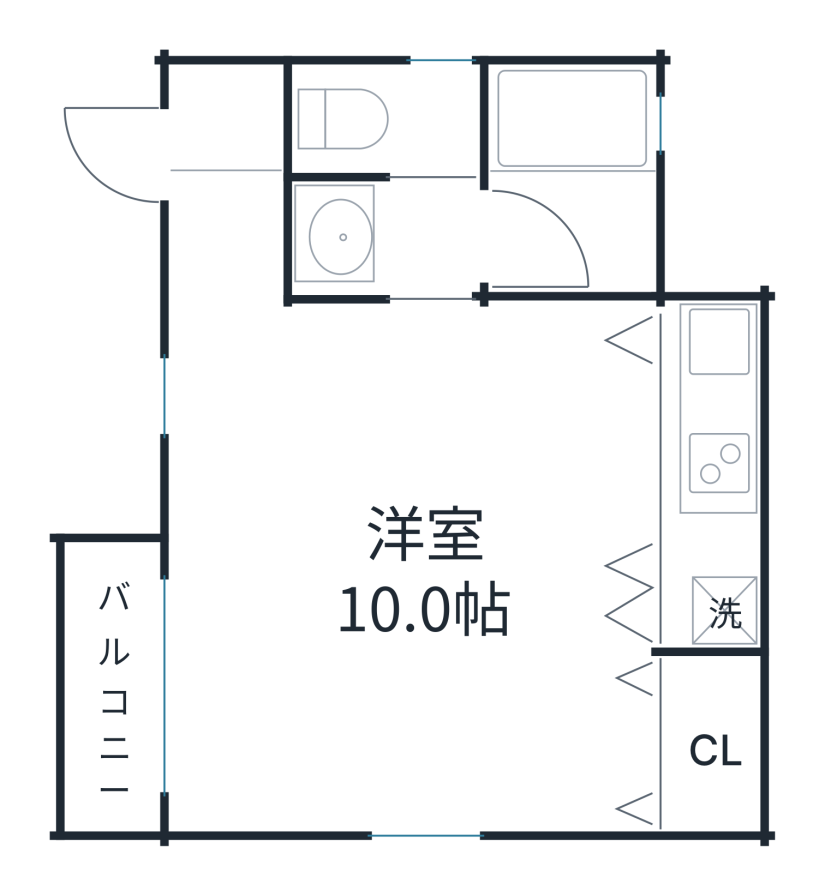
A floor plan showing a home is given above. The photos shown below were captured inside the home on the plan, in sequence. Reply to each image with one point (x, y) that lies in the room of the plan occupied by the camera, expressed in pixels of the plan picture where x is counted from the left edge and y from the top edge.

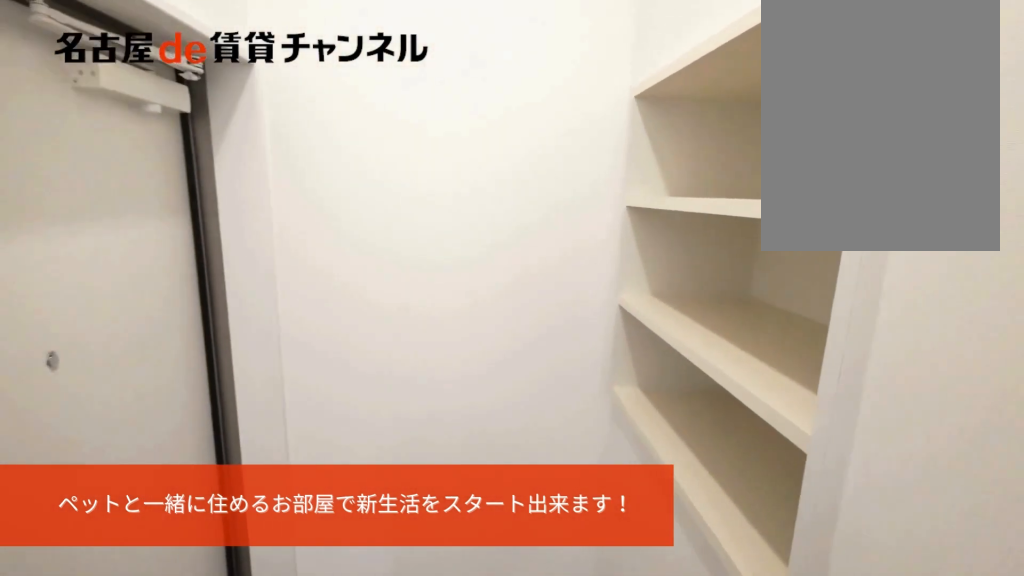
(225, 133)
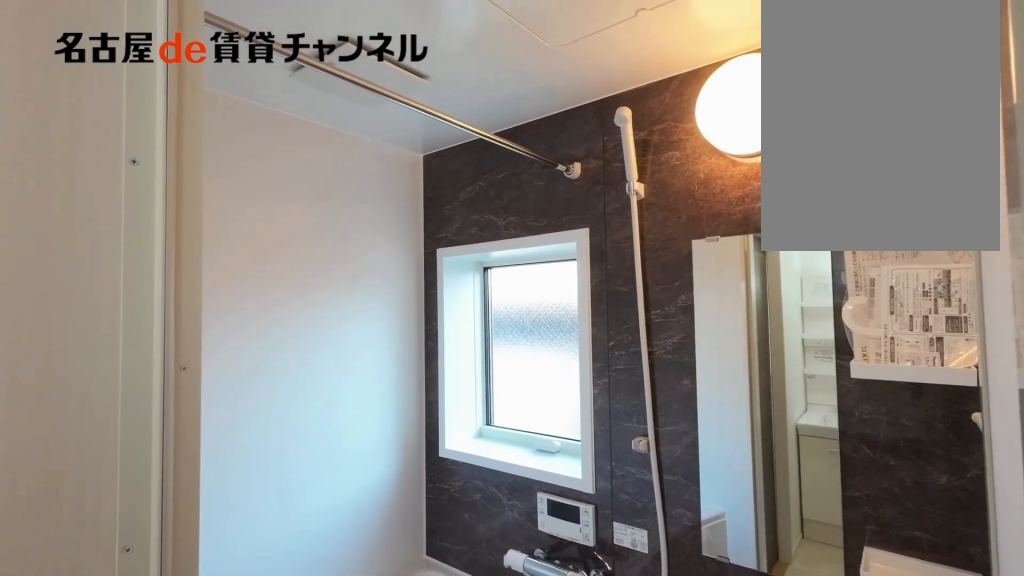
(572, 176)
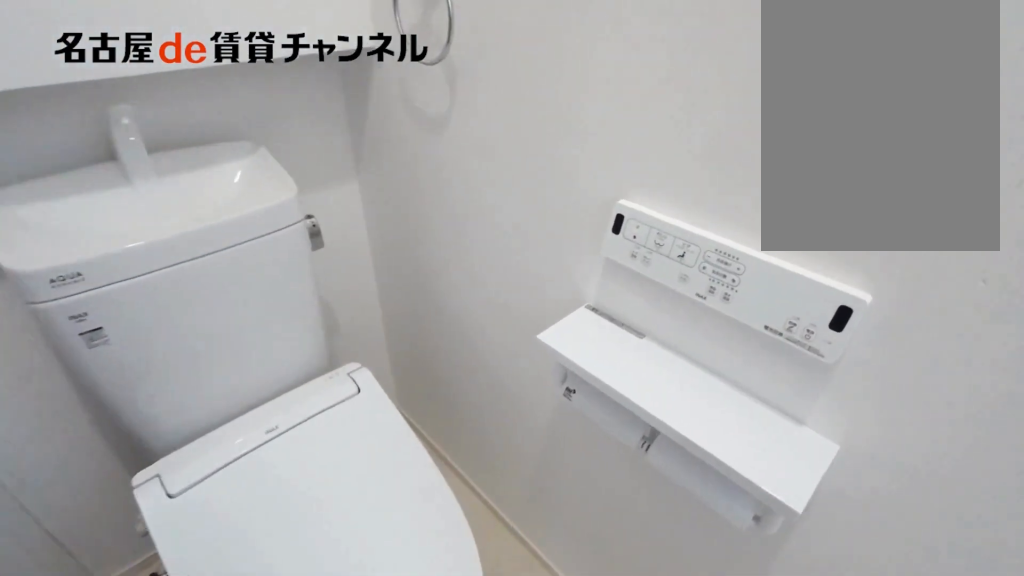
(384, 120)
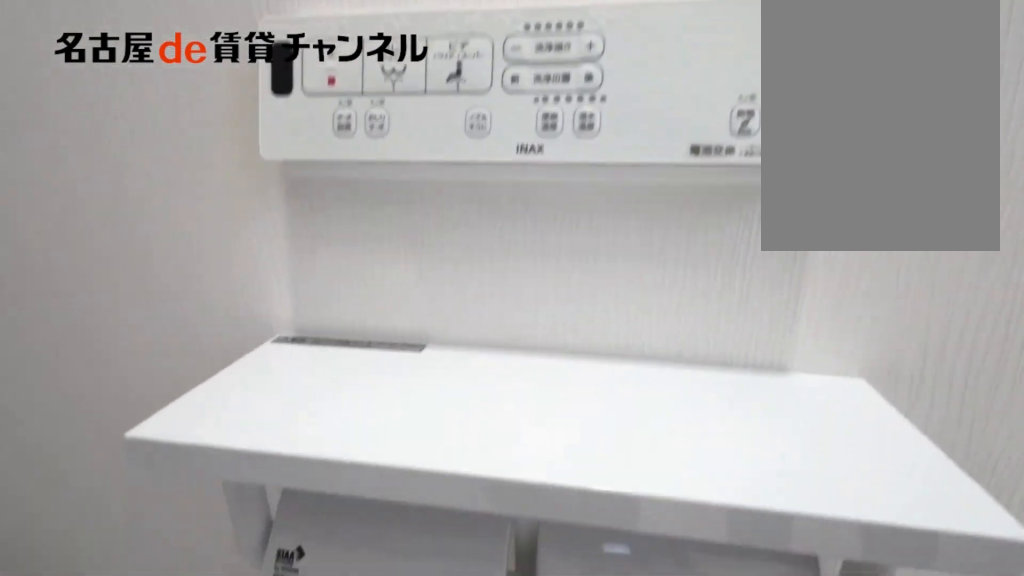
(384, 120)
